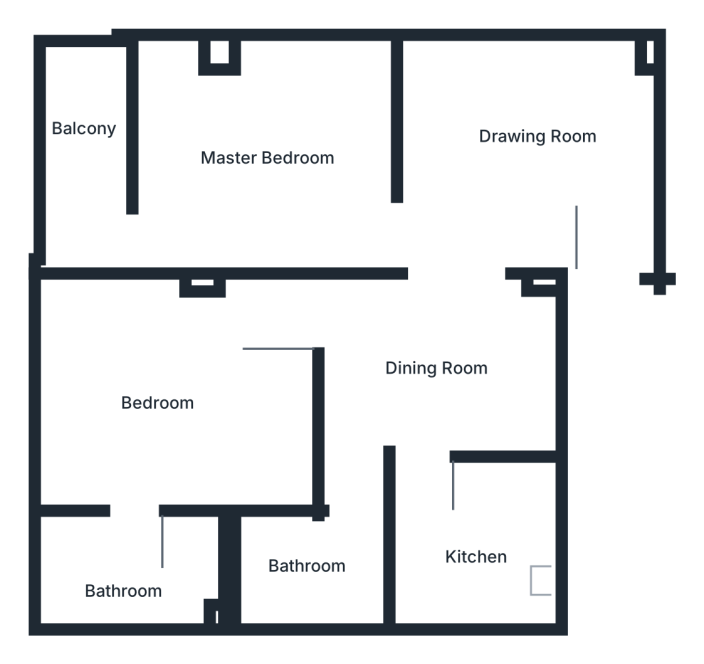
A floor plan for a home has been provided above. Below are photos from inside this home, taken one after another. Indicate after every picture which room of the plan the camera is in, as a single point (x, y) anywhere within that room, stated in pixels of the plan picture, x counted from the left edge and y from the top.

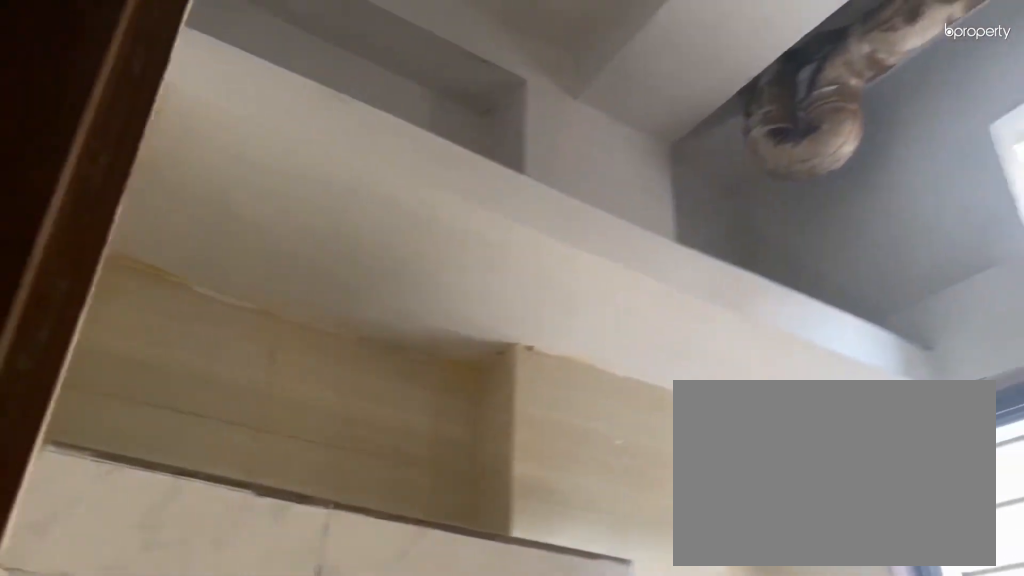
(477, 532)
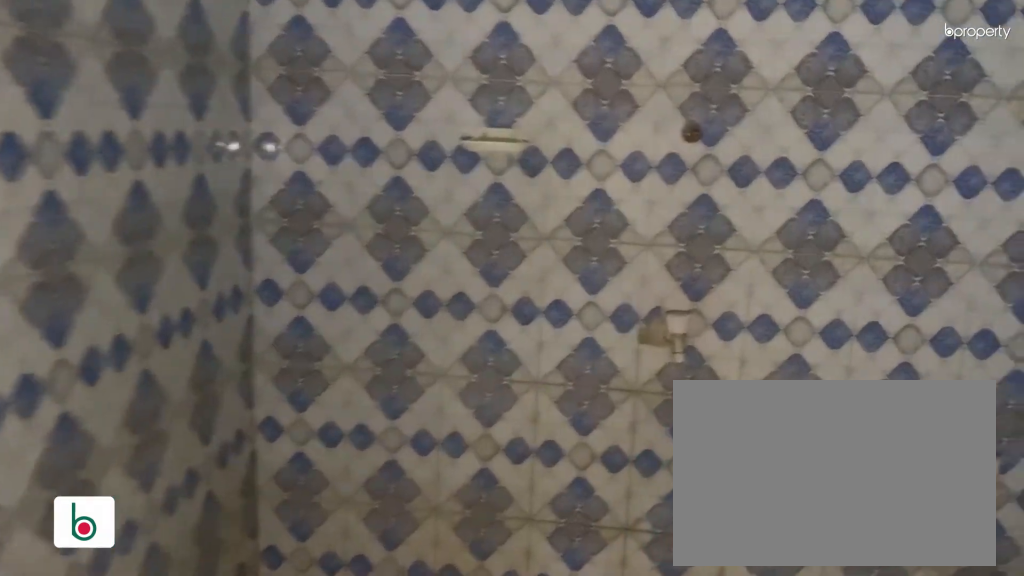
(326, 557)
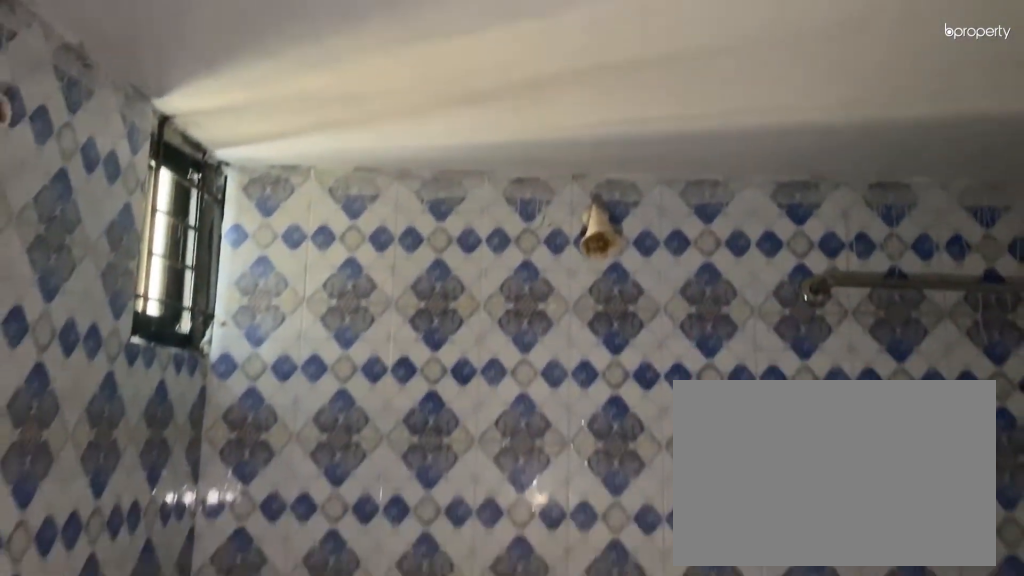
(304, 568)
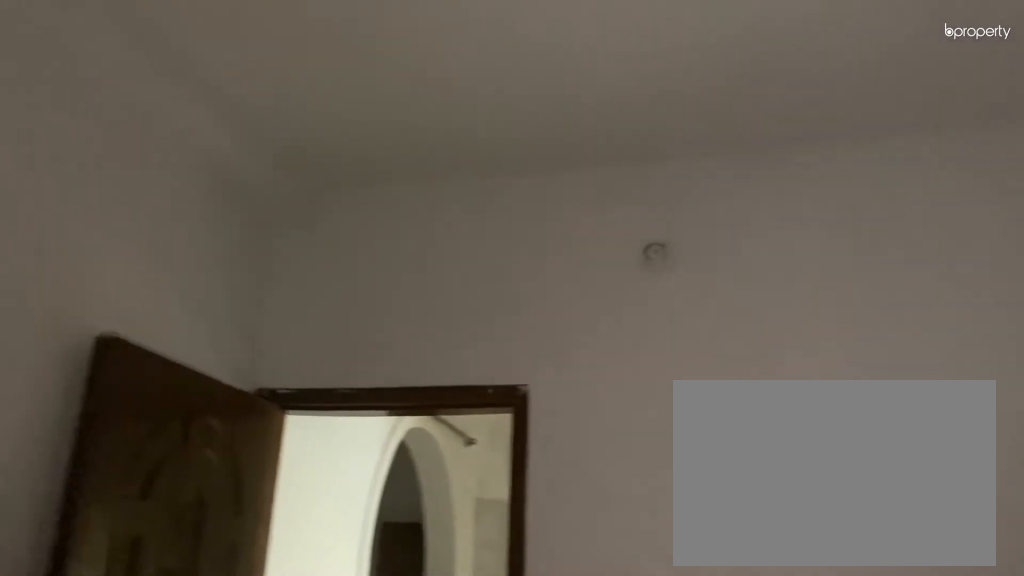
(189, 414)
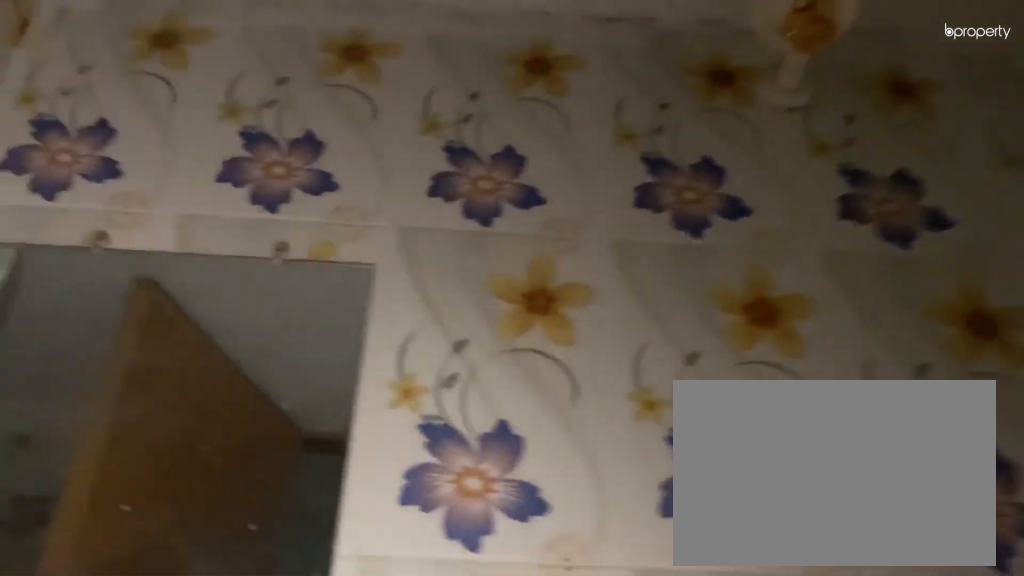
(140, 561)
